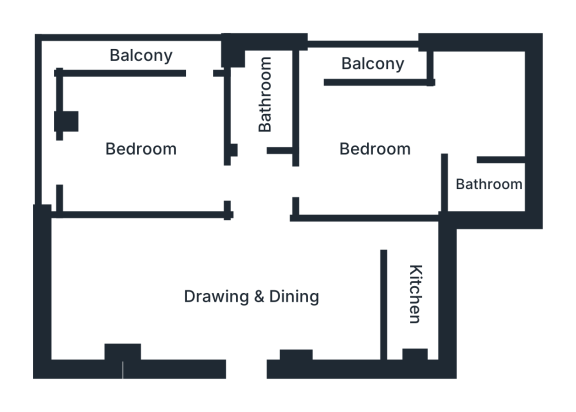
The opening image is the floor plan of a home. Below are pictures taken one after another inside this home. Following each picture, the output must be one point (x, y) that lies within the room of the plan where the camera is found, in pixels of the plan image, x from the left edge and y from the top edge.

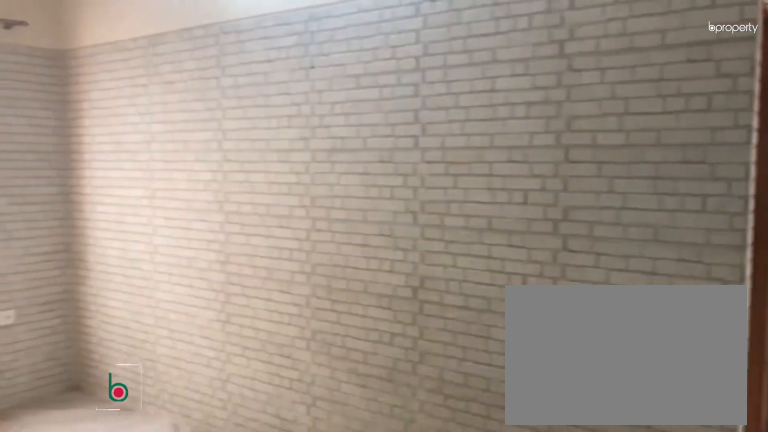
(252, 298)
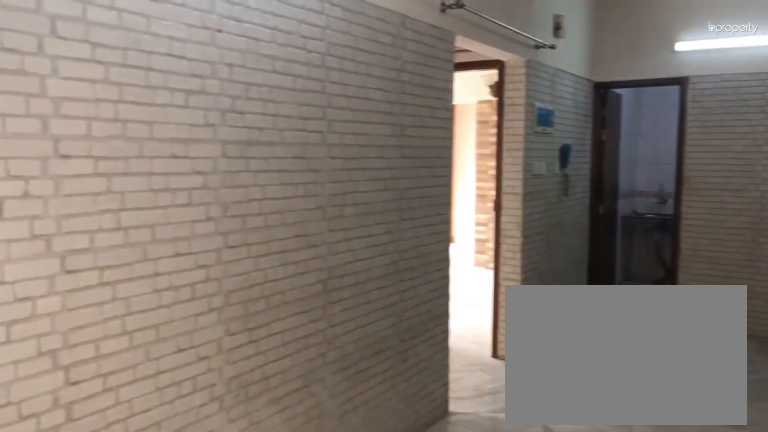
(252, 298)
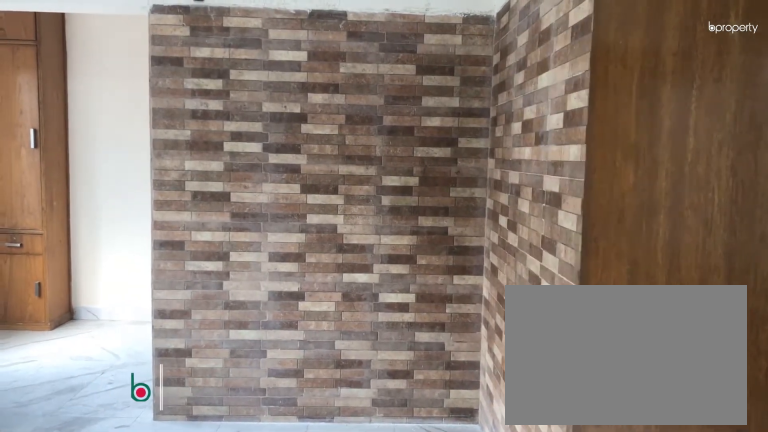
(373, 147)
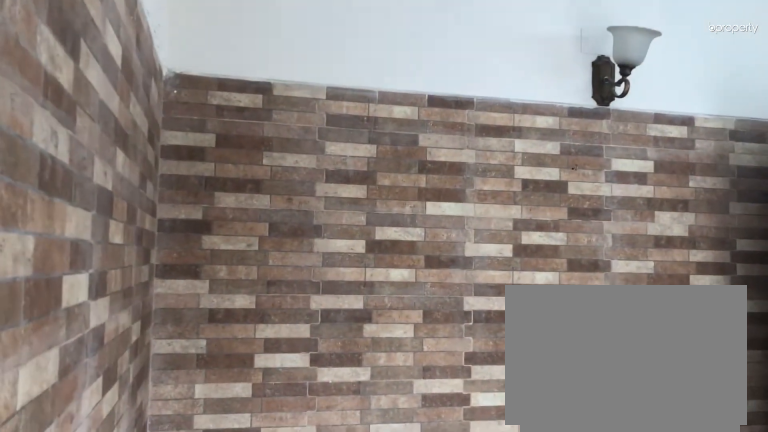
(373, 147)
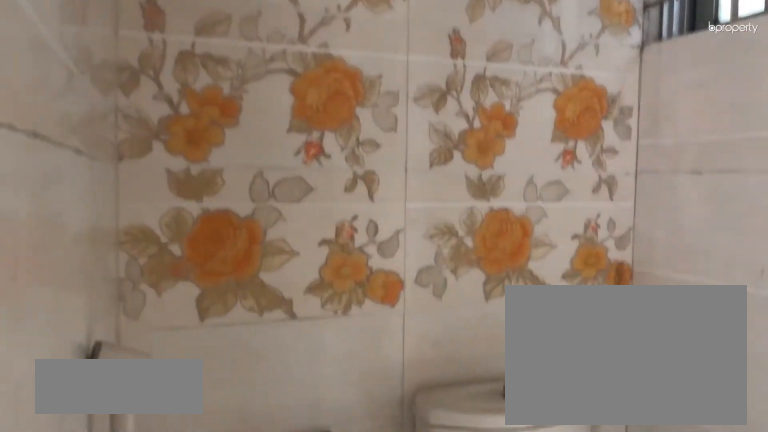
(489, 181)
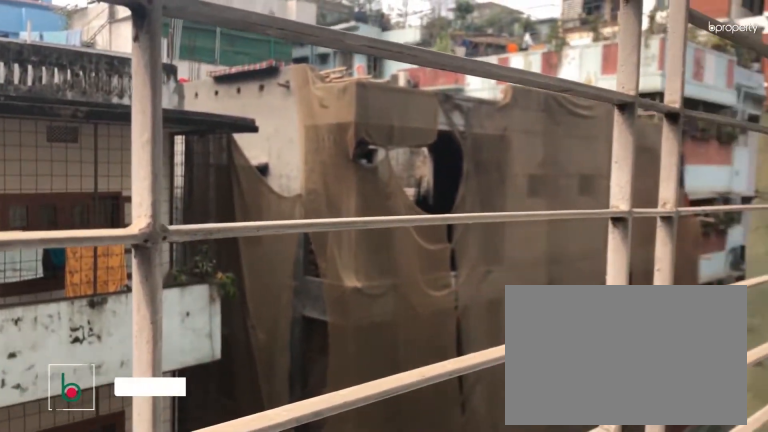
(371, 62)
